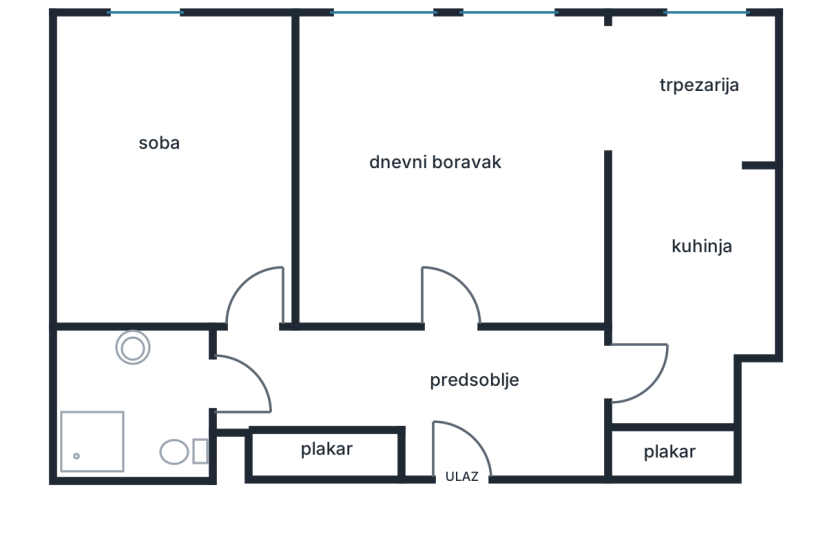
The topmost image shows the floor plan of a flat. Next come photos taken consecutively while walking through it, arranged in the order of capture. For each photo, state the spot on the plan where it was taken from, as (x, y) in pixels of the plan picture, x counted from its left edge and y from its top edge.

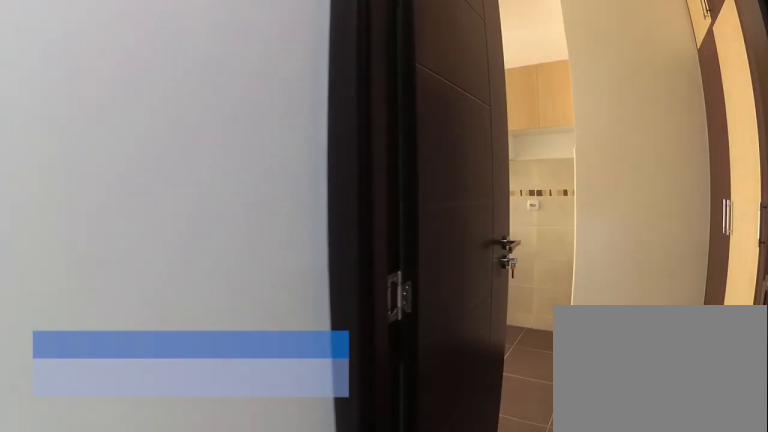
(481, 423)
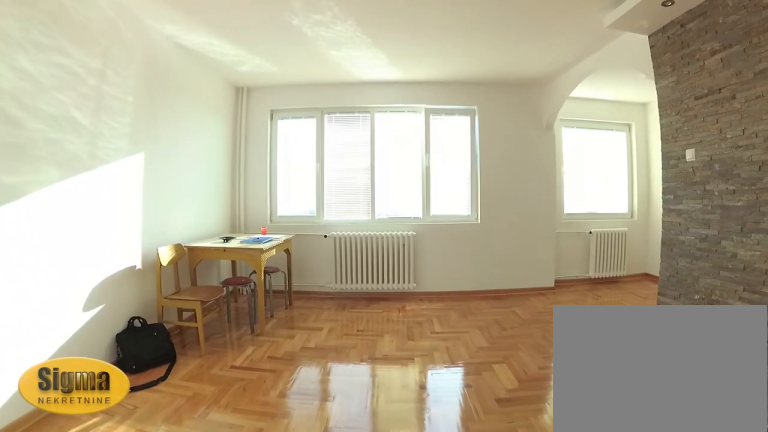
(438, 339)
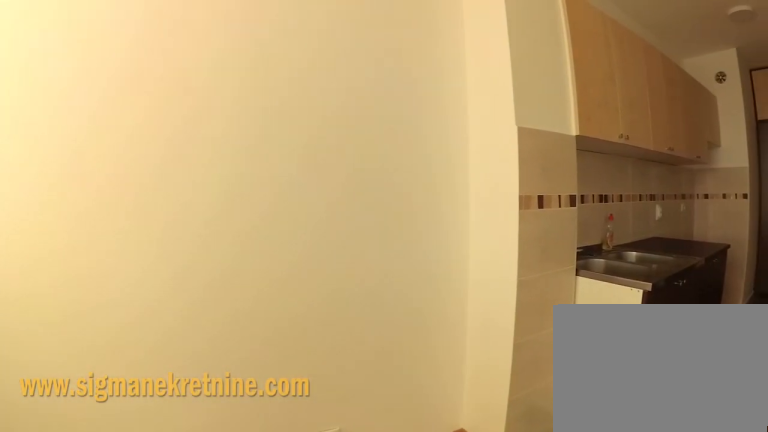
(677, 67)
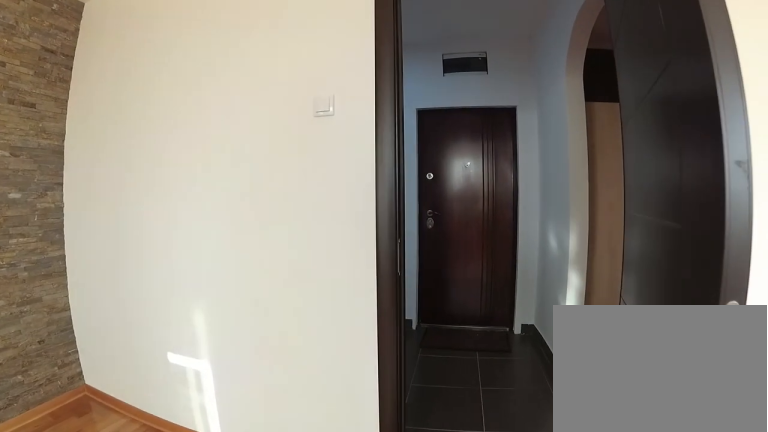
(459, 228)
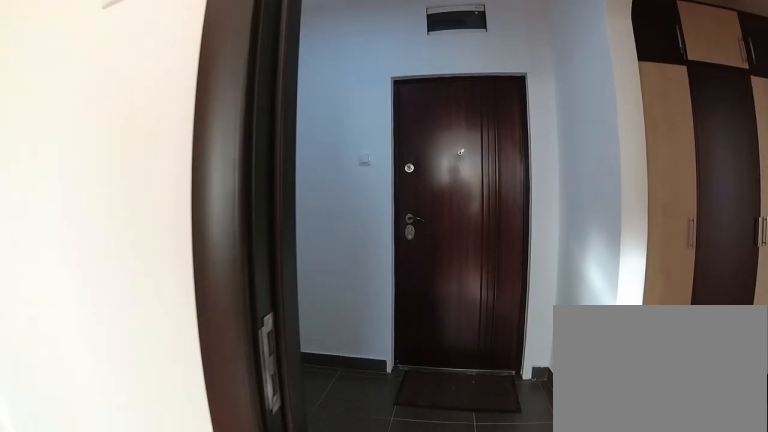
(456, 271)
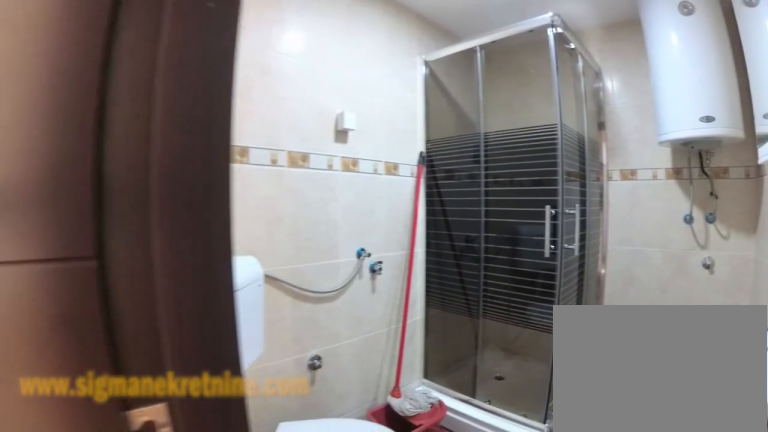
(214, 359)
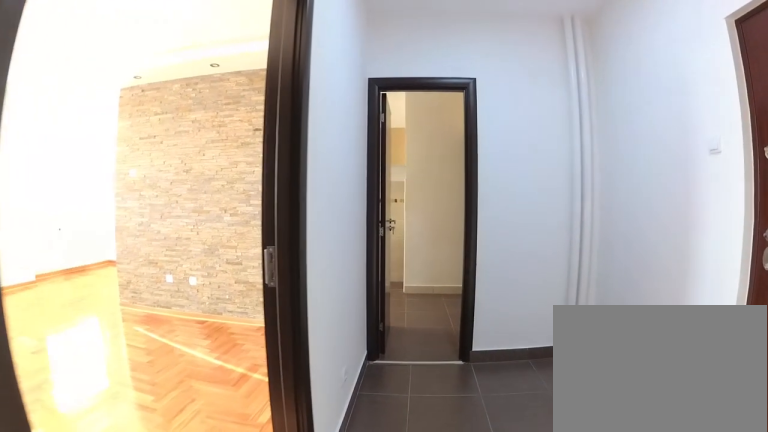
(383, 388)
